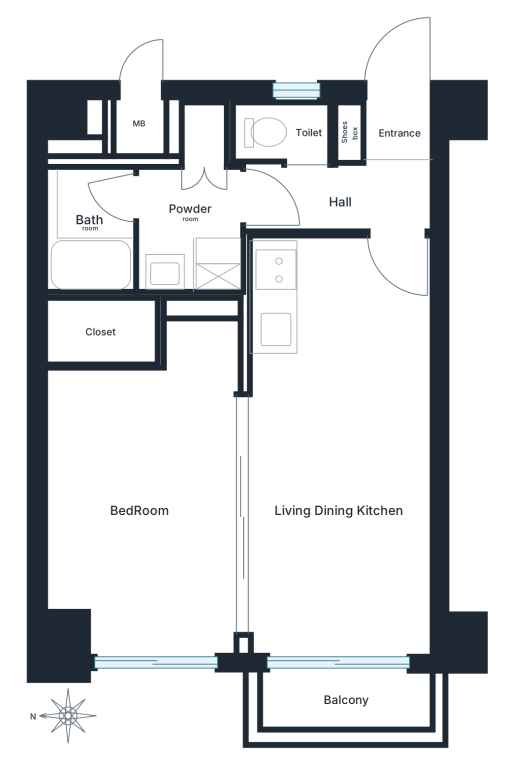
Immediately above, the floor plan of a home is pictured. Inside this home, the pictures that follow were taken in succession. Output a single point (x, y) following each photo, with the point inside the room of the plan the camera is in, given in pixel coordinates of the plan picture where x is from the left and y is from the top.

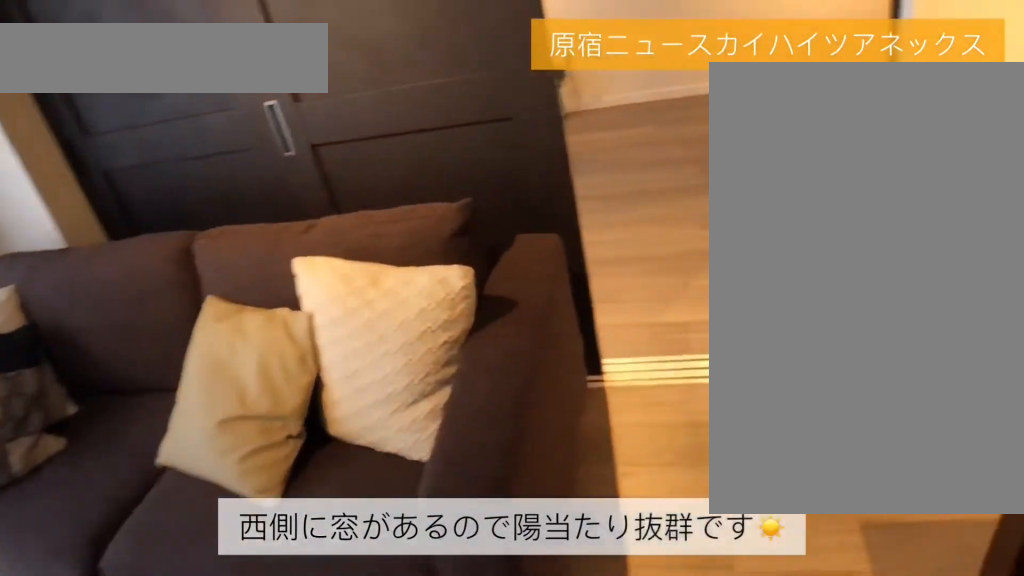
(343, 512)
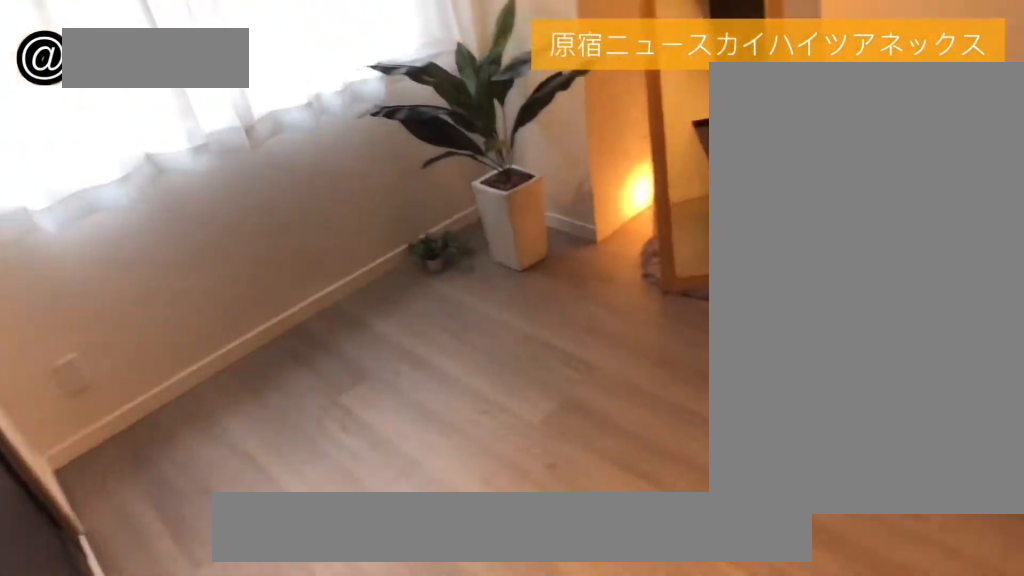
(146, 510)
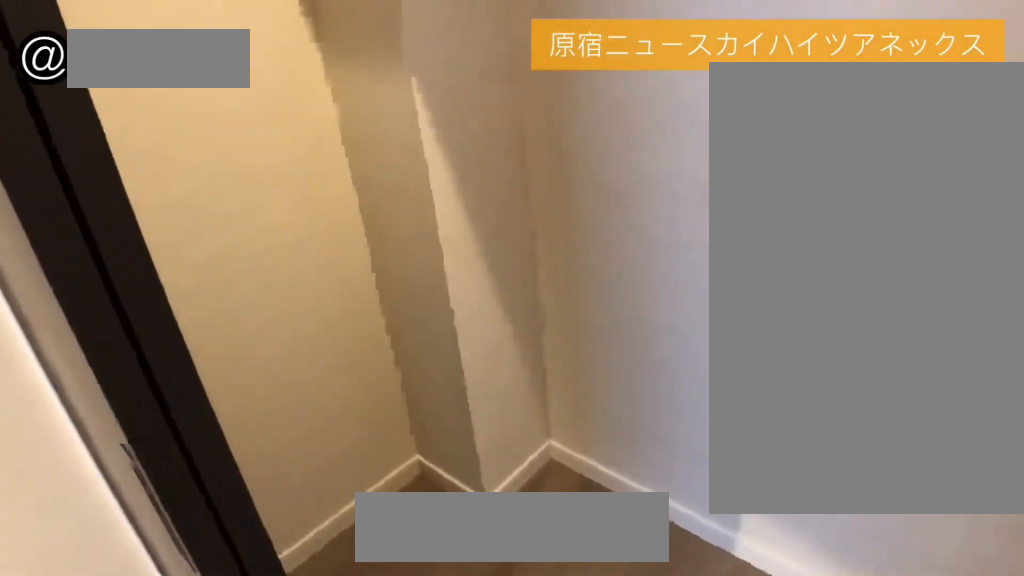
(146, 510)
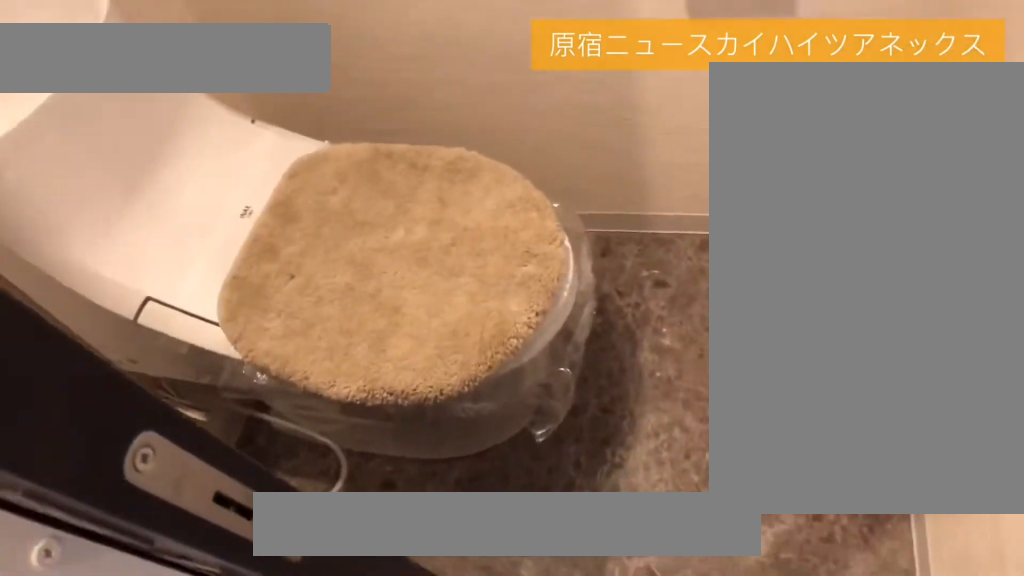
(278, 152)
